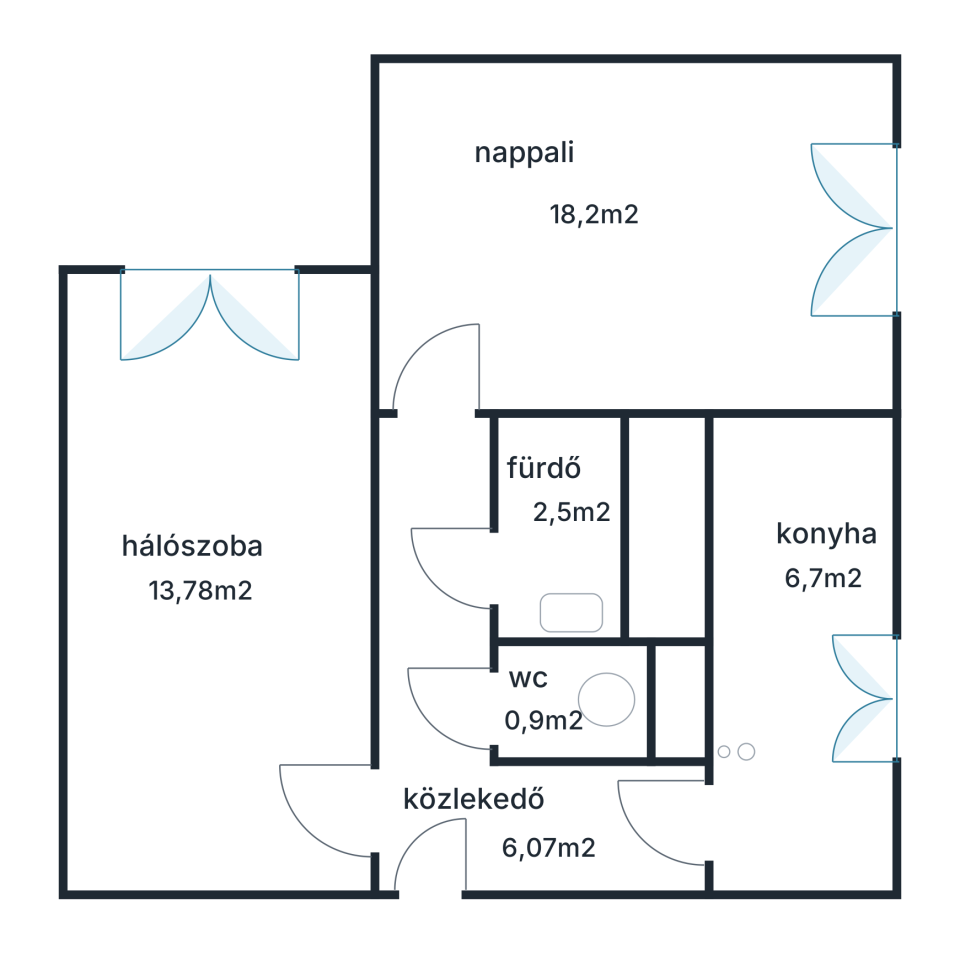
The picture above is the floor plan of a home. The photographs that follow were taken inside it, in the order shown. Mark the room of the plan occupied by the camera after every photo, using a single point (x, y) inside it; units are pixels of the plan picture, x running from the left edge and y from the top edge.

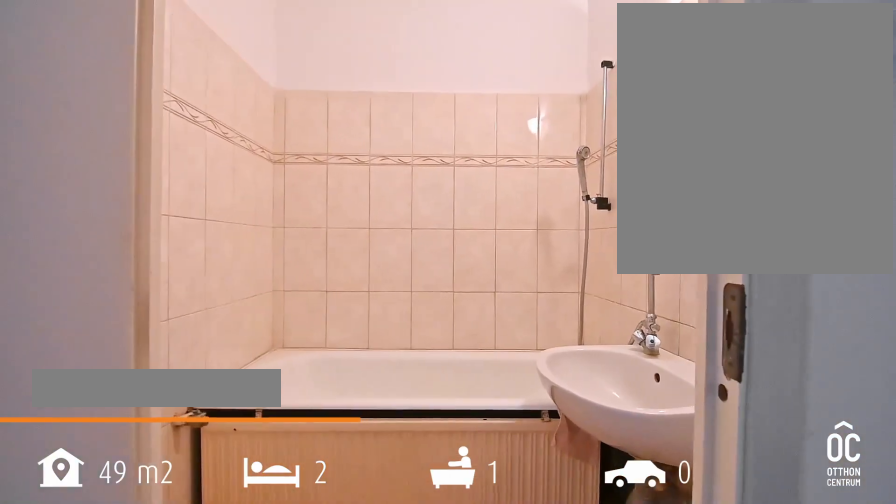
(588, 527)
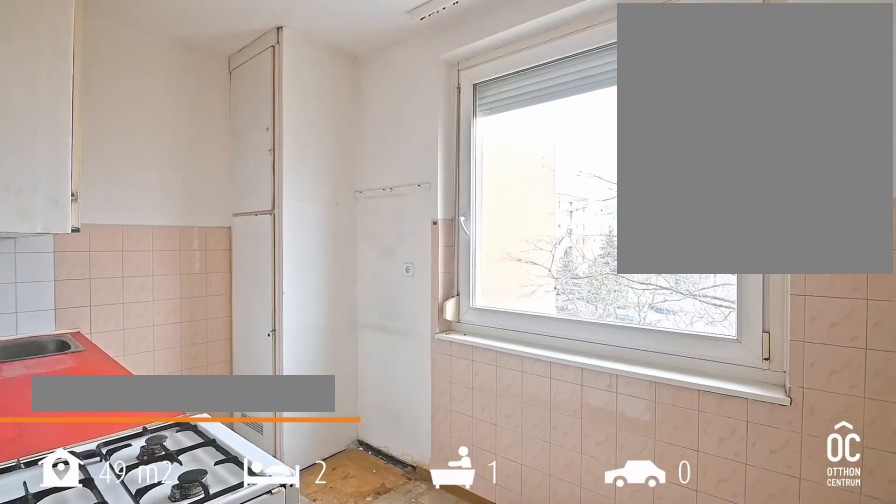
(798, 667)
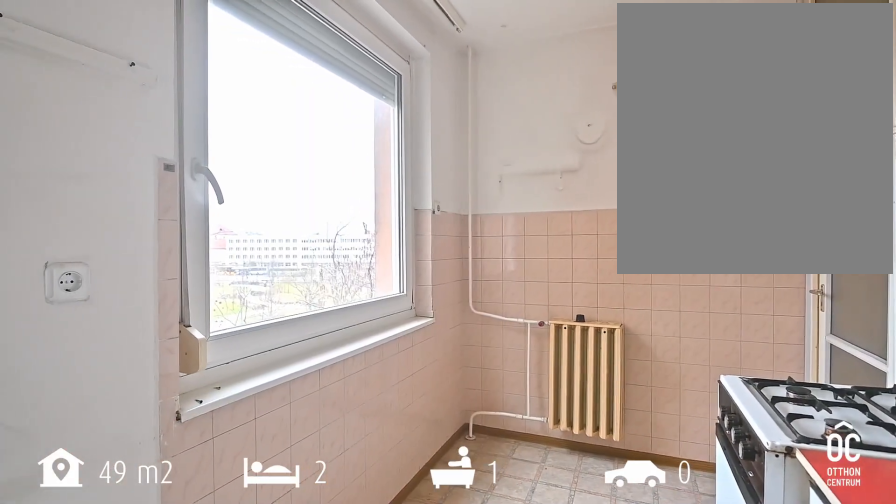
(798, 666)
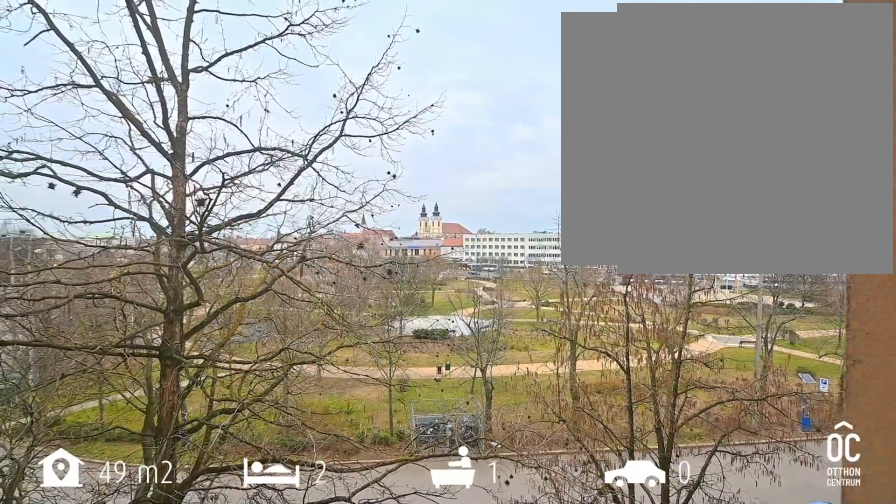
(798, 666)
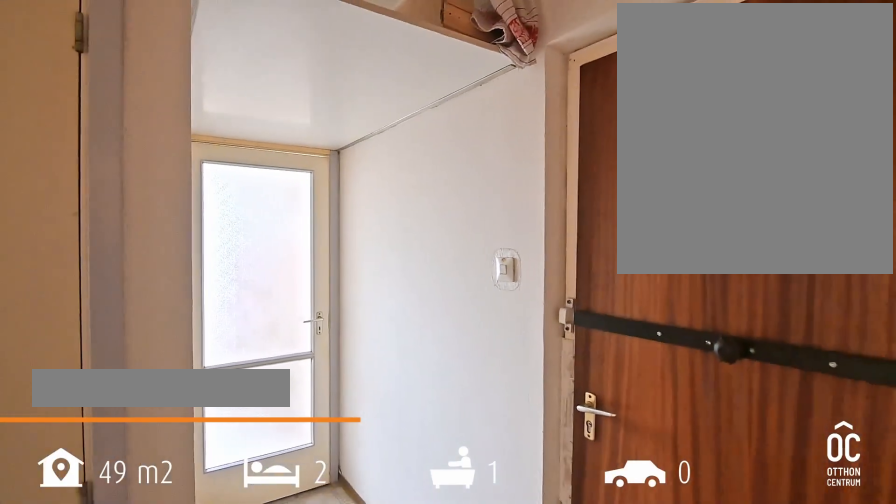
(446, 827)
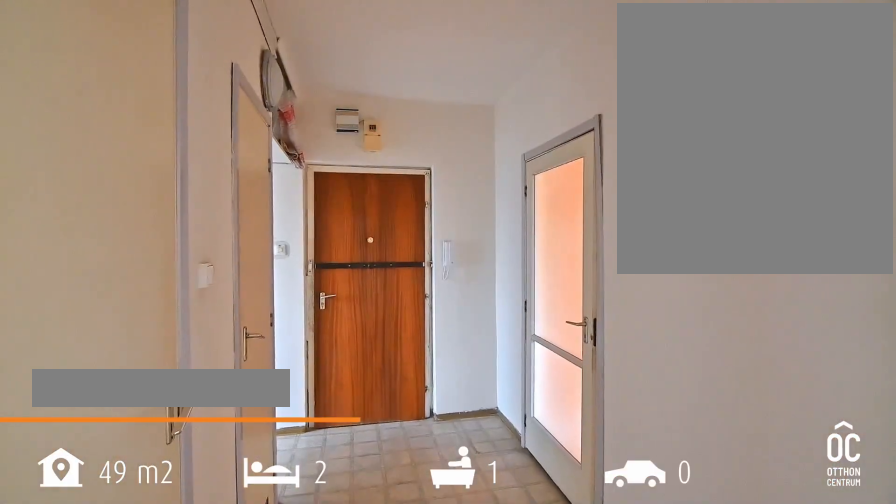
(446, 827)
